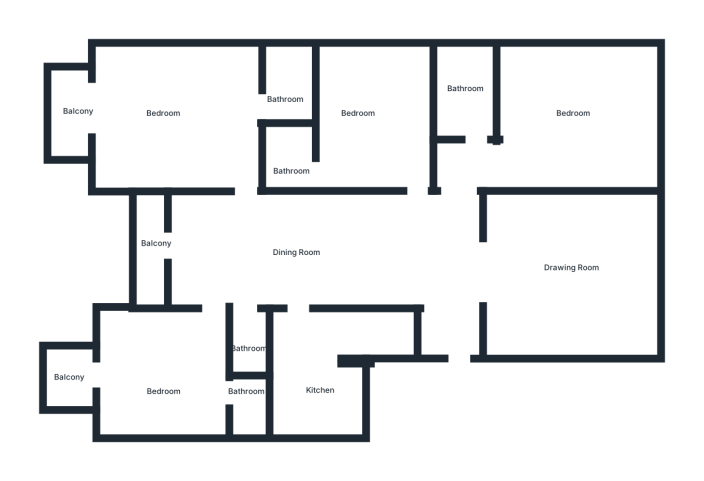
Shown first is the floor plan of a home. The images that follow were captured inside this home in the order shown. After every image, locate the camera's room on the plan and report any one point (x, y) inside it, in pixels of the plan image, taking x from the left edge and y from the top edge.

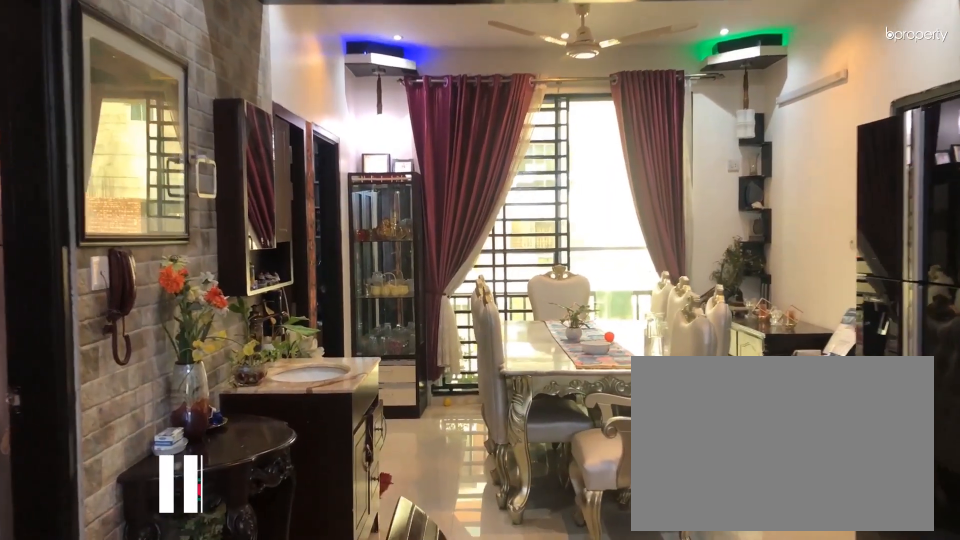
(304, 251)
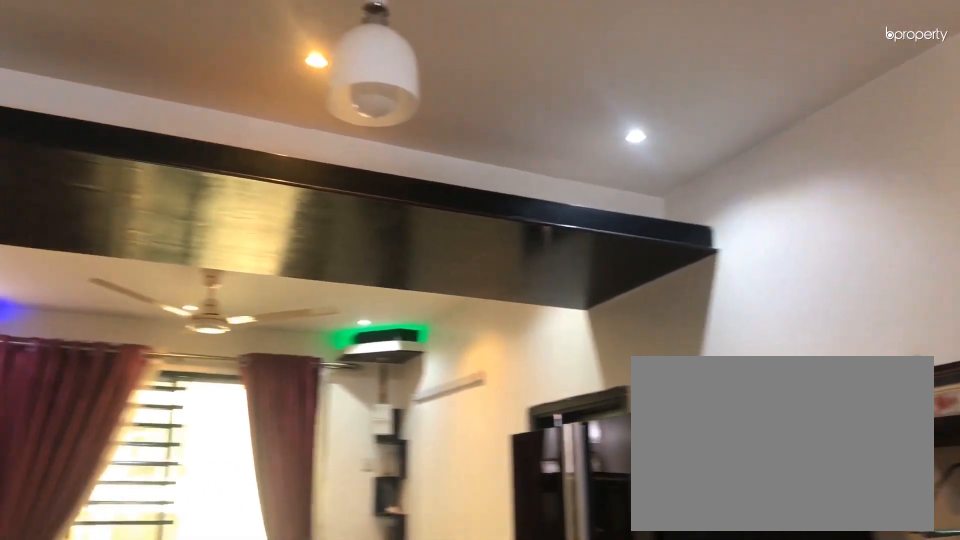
(316, 251)
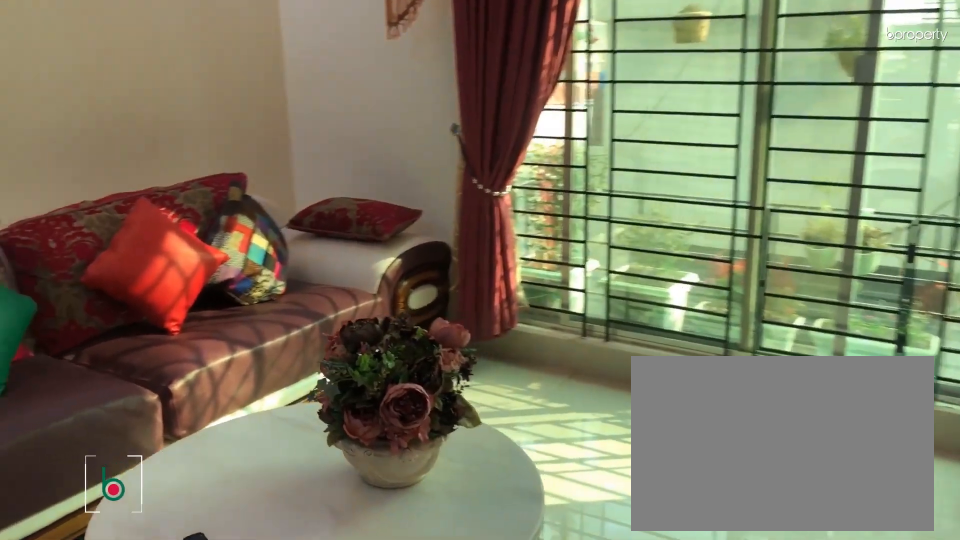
(574, 263)
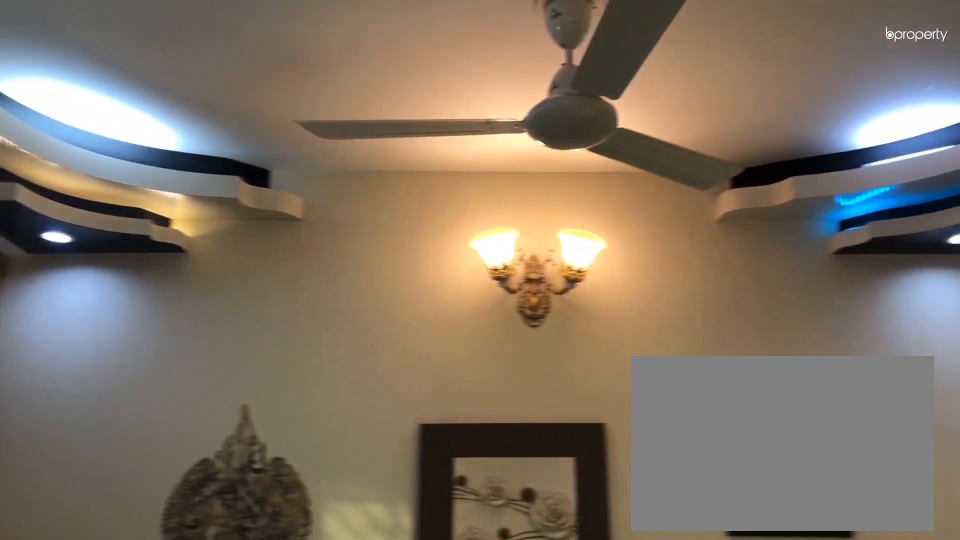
(564, 268)
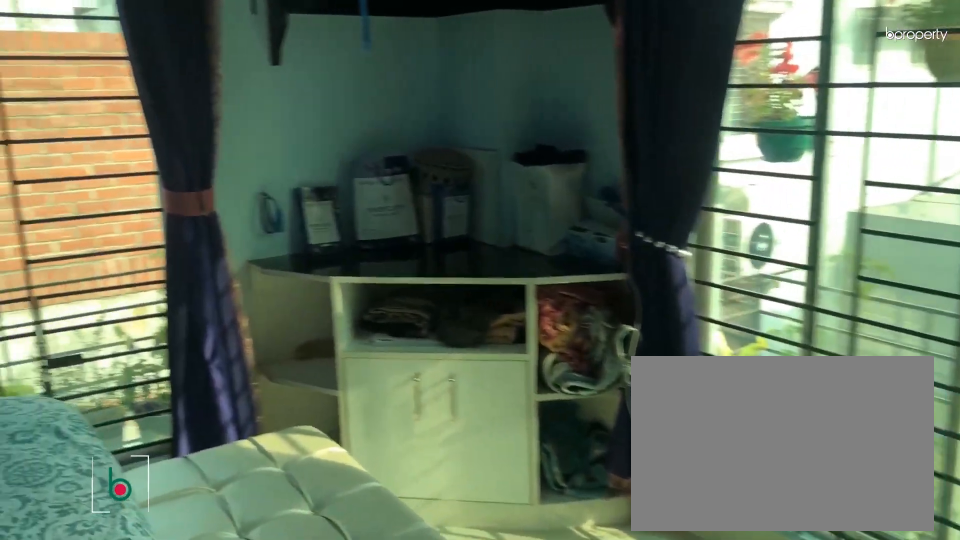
(563, 127)
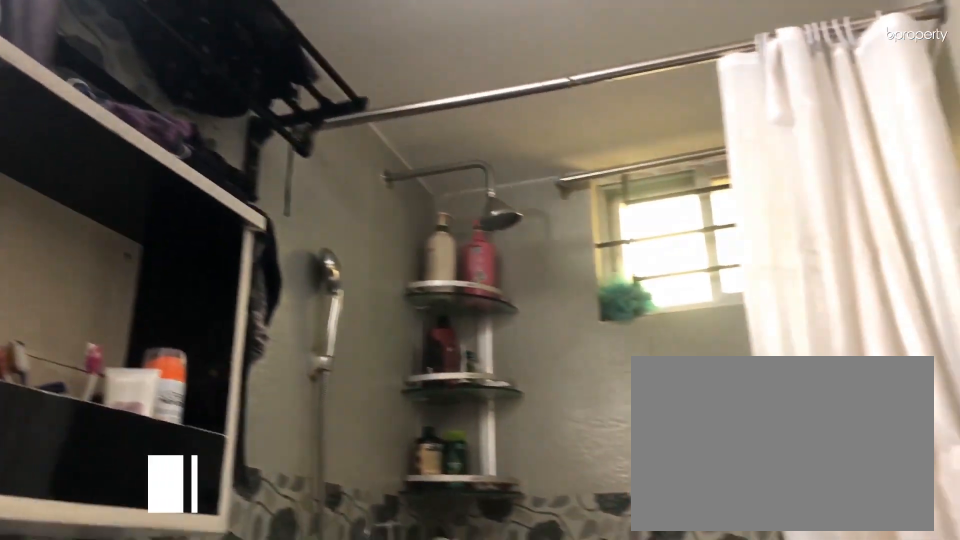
(471, 94)
